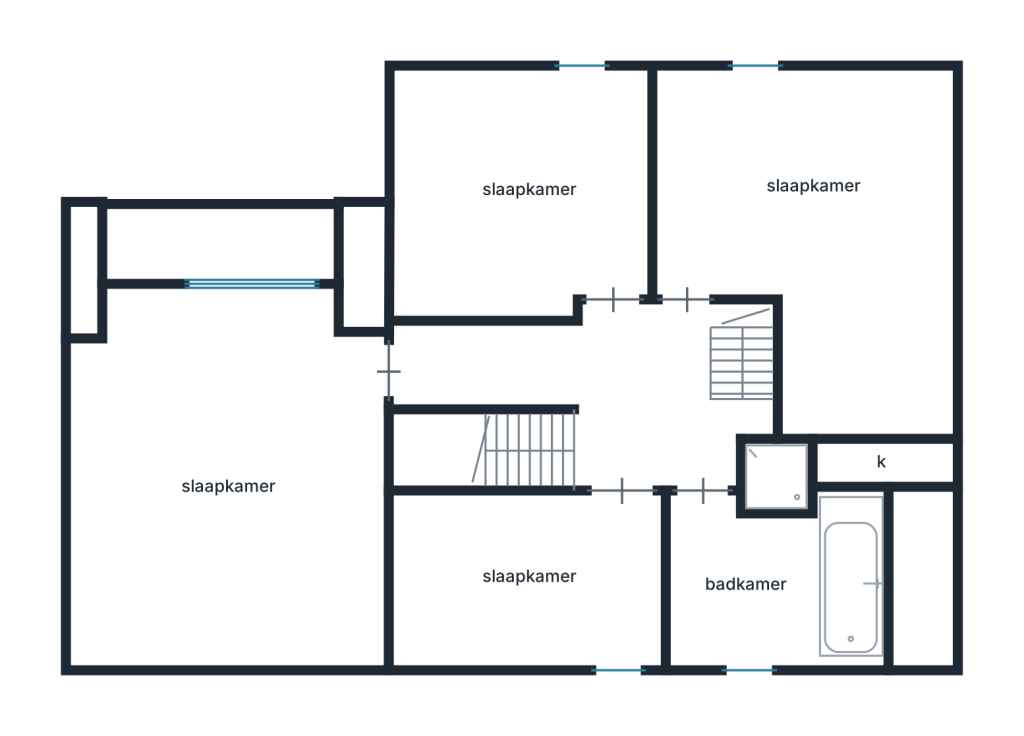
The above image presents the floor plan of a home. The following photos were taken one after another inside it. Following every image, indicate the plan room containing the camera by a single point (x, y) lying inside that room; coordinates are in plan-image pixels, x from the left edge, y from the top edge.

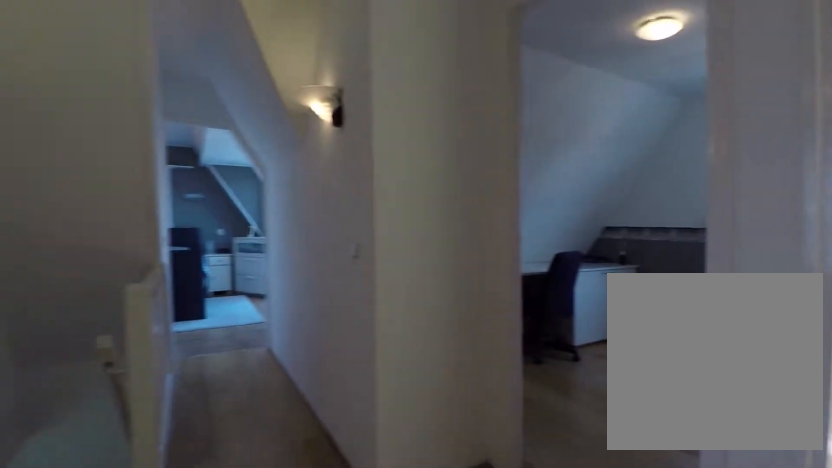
(602, 388)
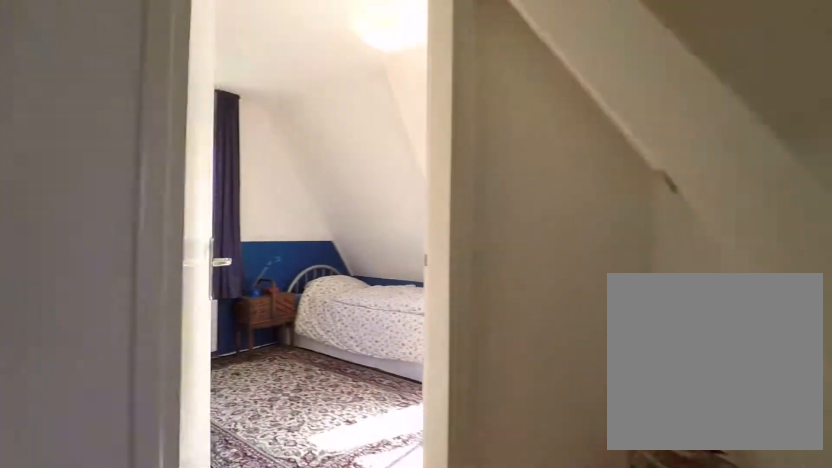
(602, 388)
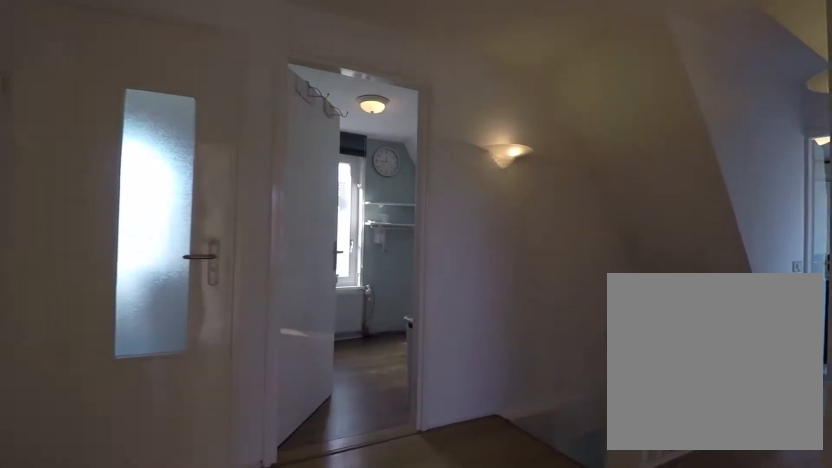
(602, 388)
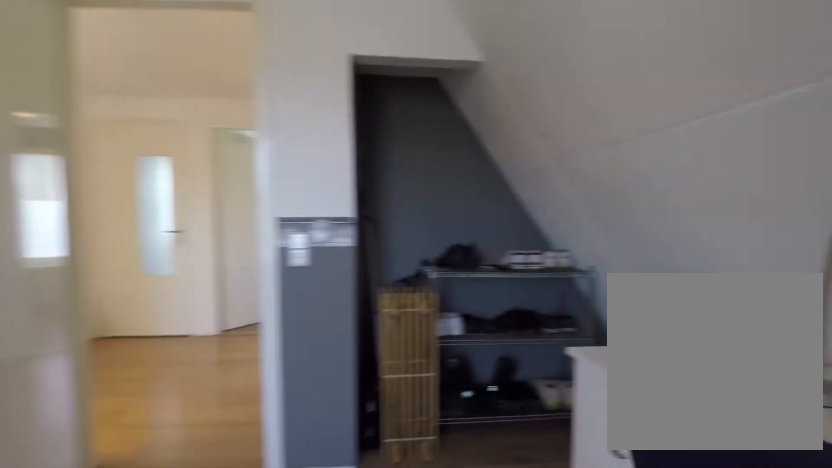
(520, 196)
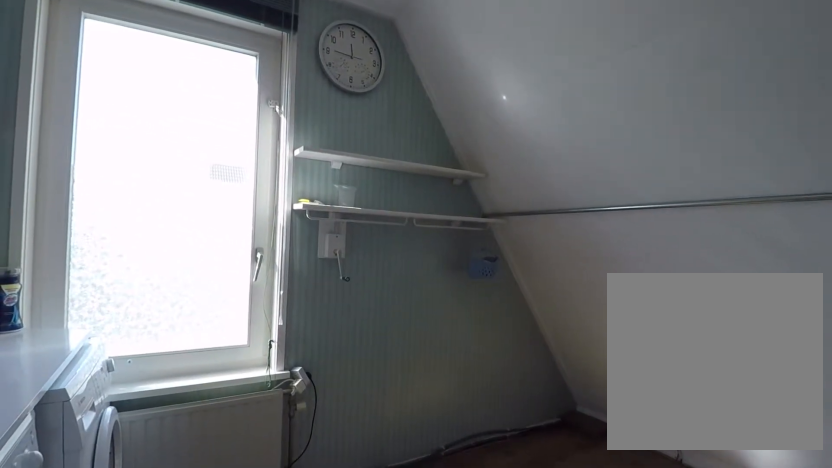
(531, 581)
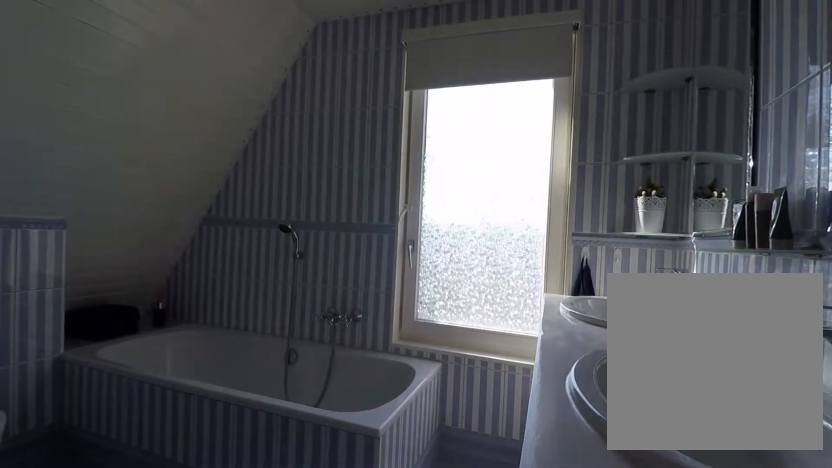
(778, 570)
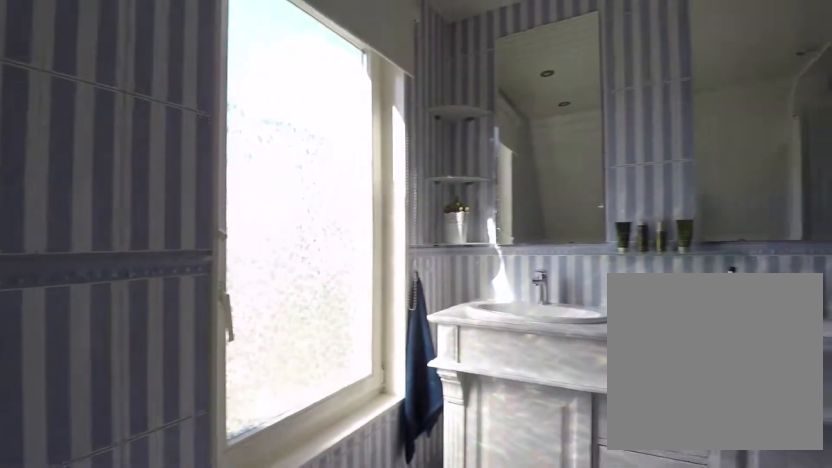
(778, 570)
